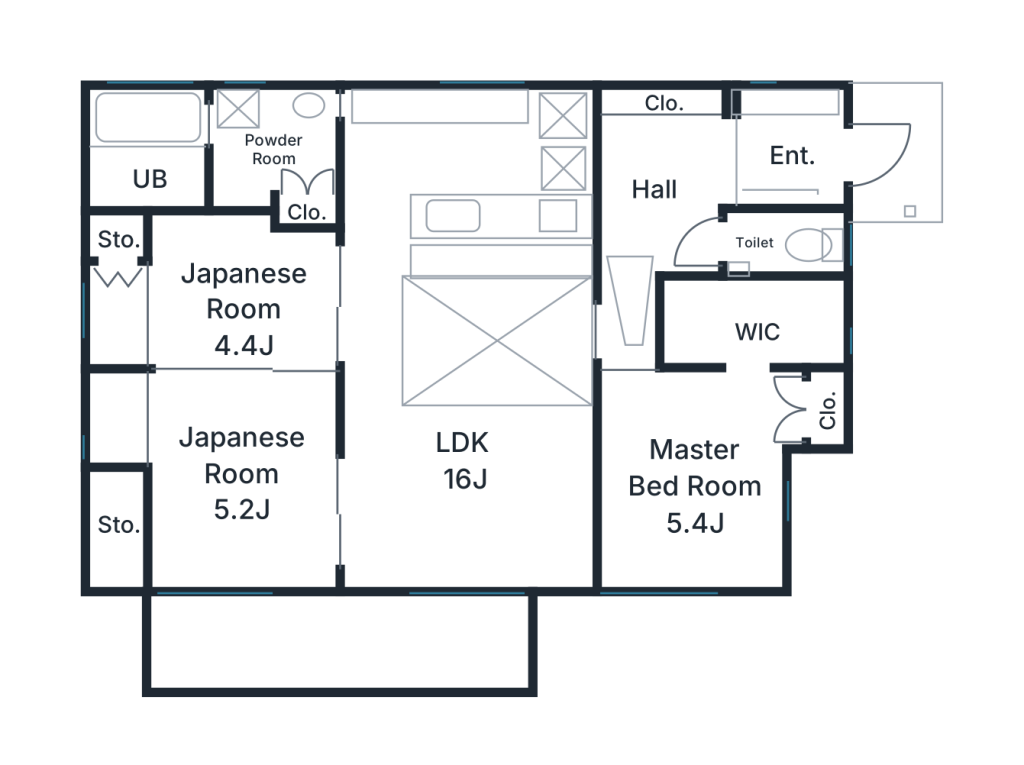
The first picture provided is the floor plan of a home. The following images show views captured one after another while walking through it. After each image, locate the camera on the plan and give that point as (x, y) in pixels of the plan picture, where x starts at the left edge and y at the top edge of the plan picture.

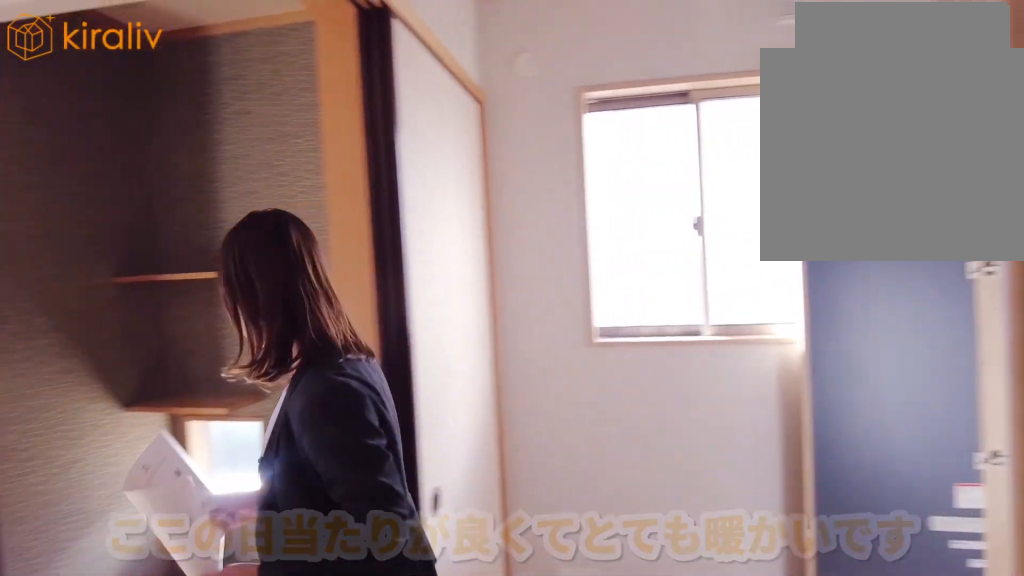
(163, 415)
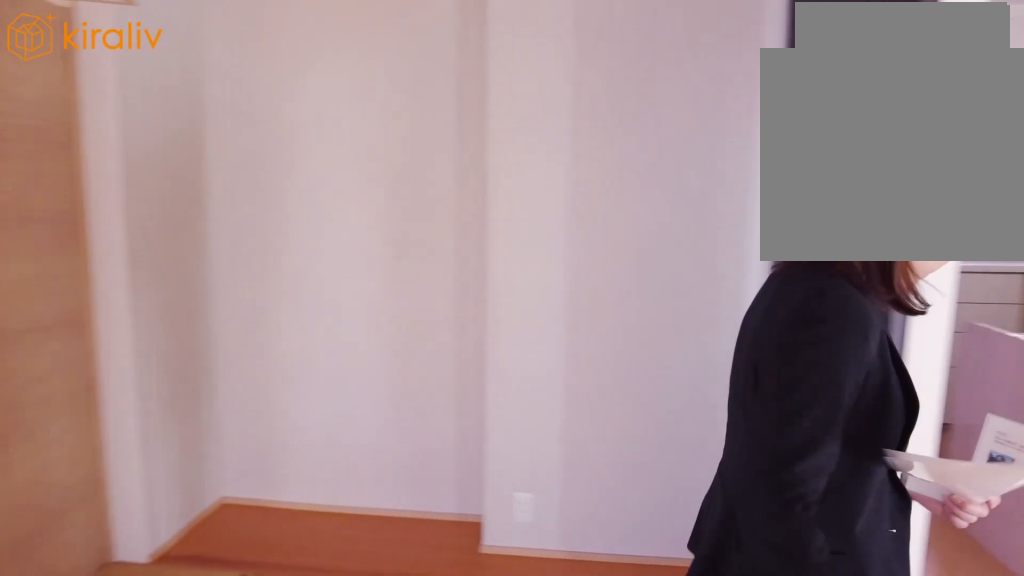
(310, 335)
